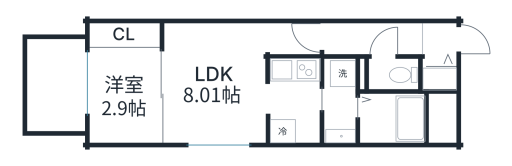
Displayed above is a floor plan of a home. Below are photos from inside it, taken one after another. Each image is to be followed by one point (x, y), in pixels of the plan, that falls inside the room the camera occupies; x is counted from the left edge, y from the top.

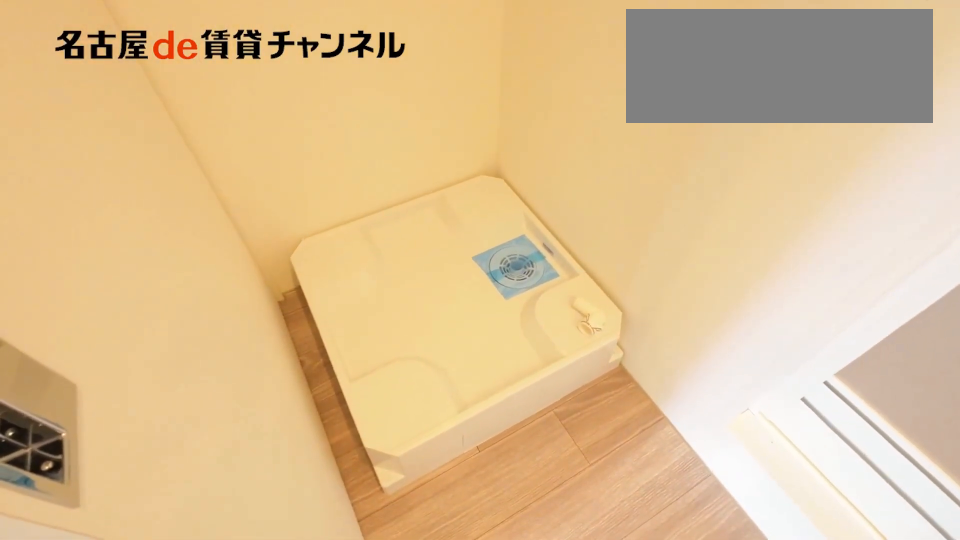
(339, 75)
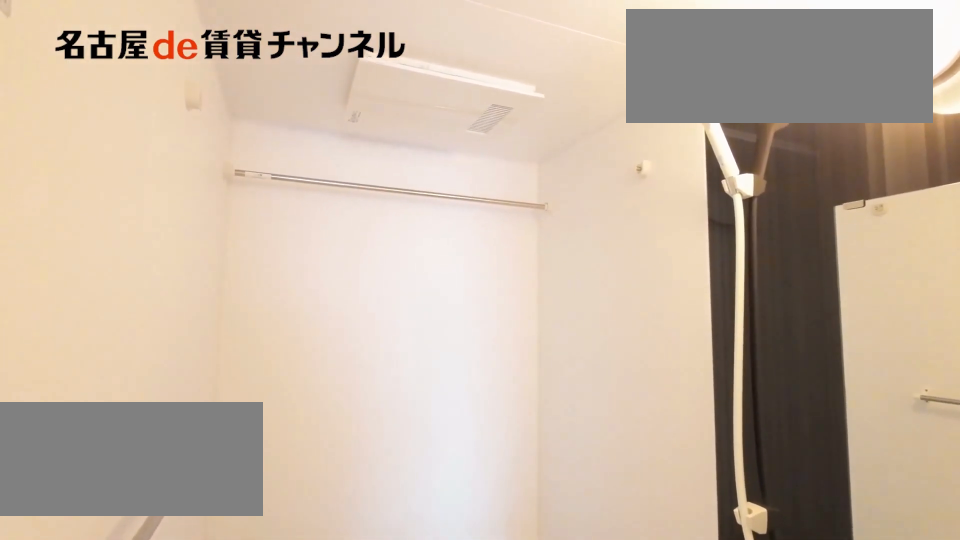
(393, 121)
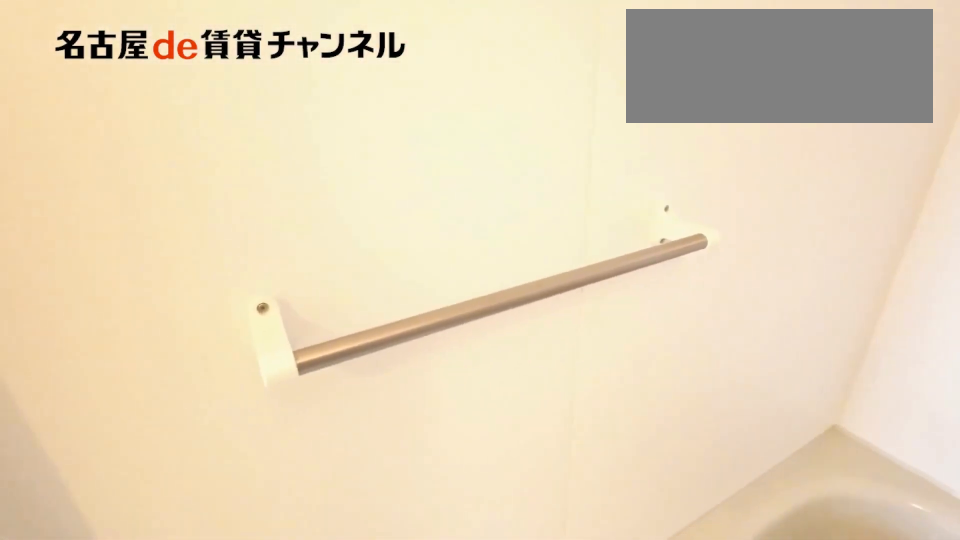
(393, 121)
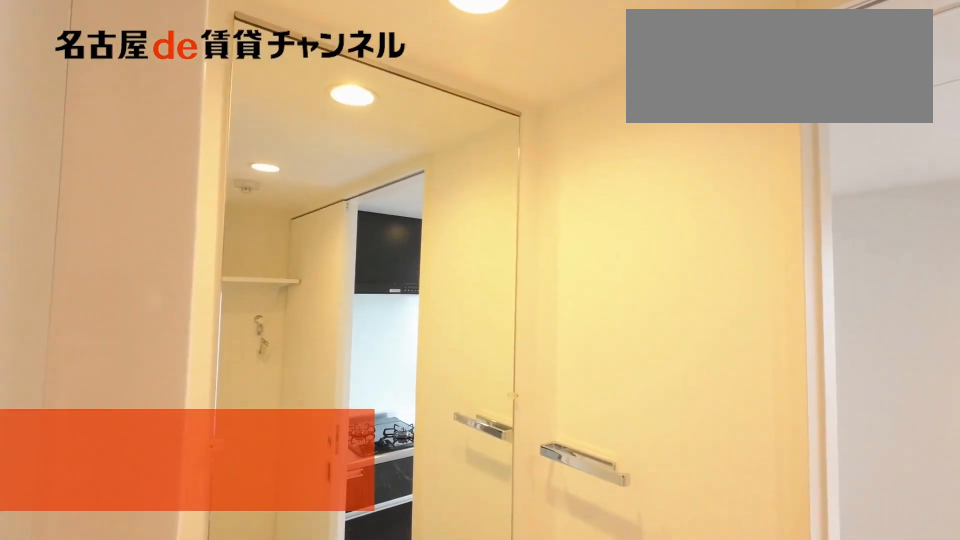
(340, 132)
